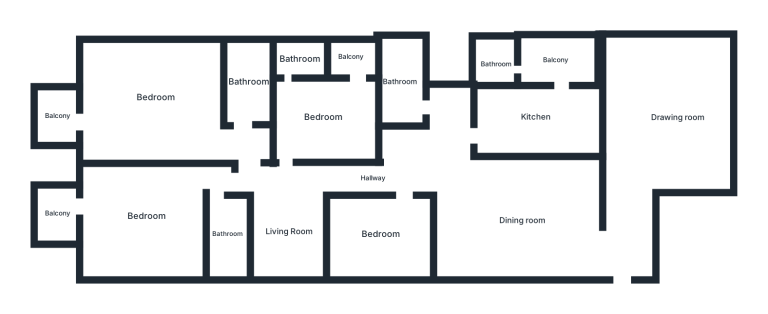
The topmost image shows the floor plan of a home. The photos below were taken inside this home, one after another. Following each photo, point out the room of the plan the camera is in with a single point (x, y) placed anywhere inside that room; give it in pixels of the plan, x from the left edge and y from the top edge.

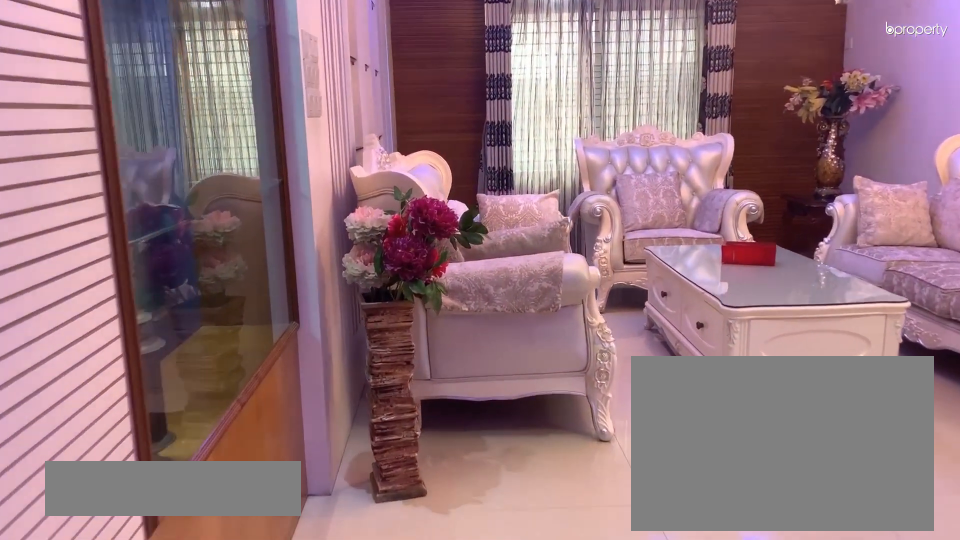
(626, 222)
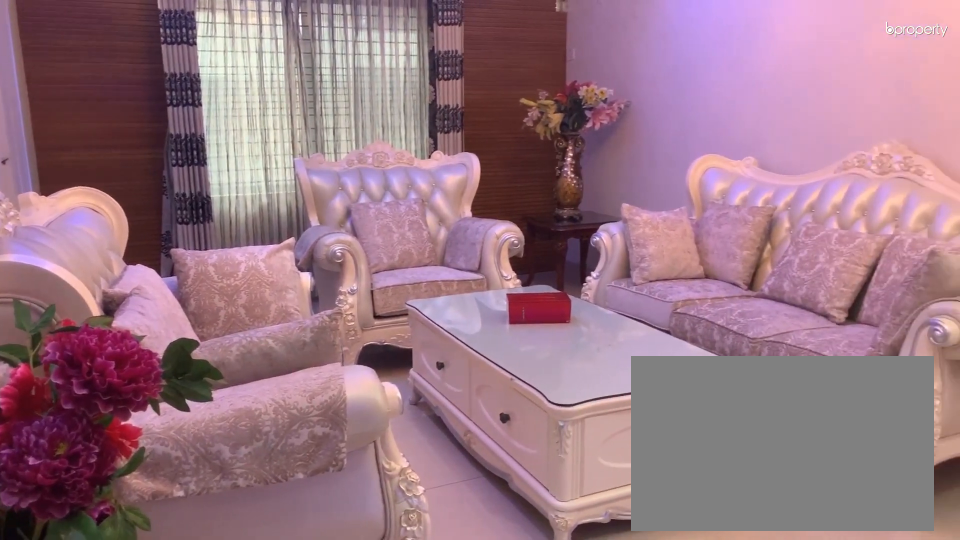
(676, 120)
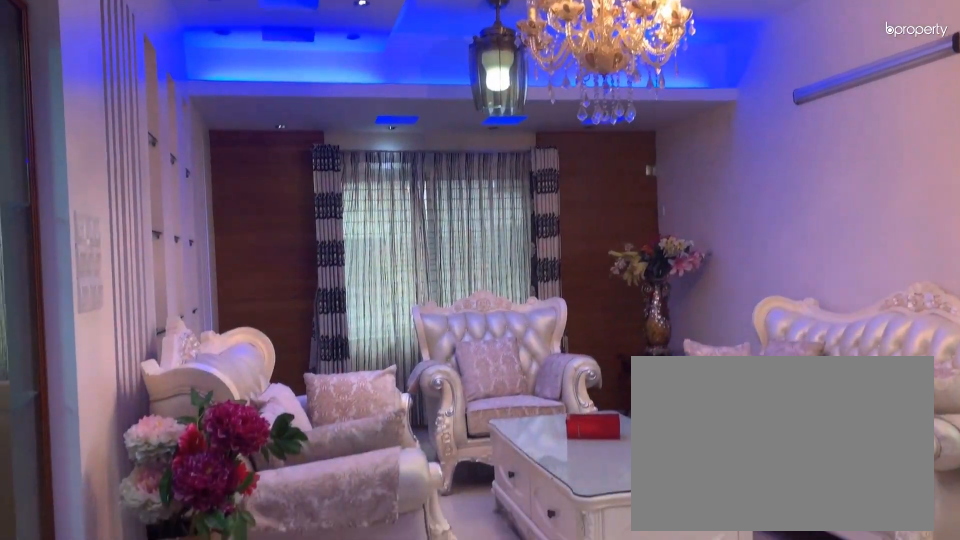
(676, 118)
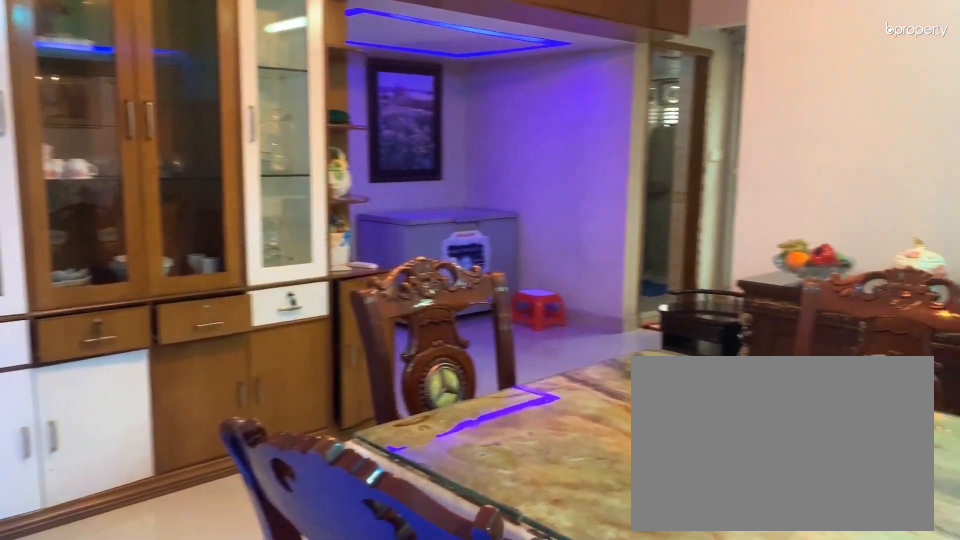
(521, 221)
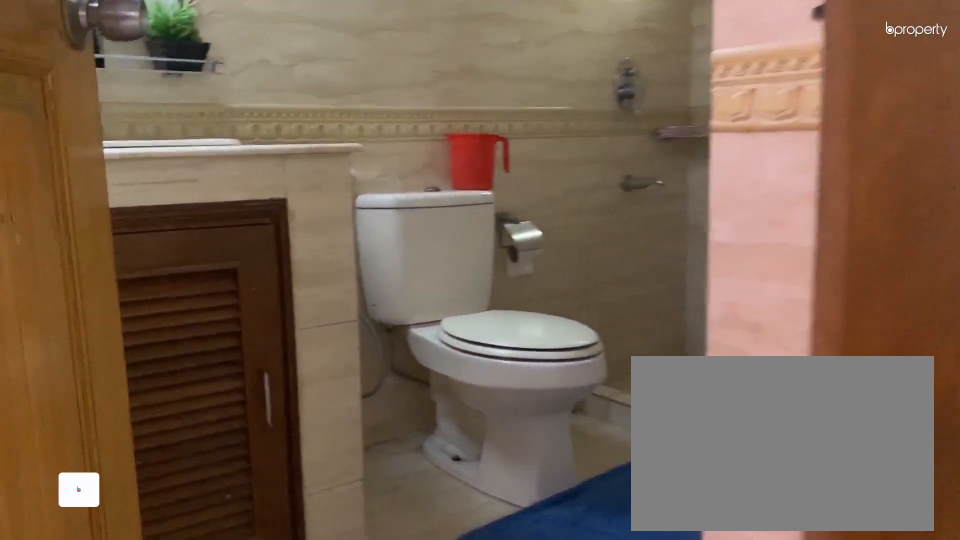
(401, 82)
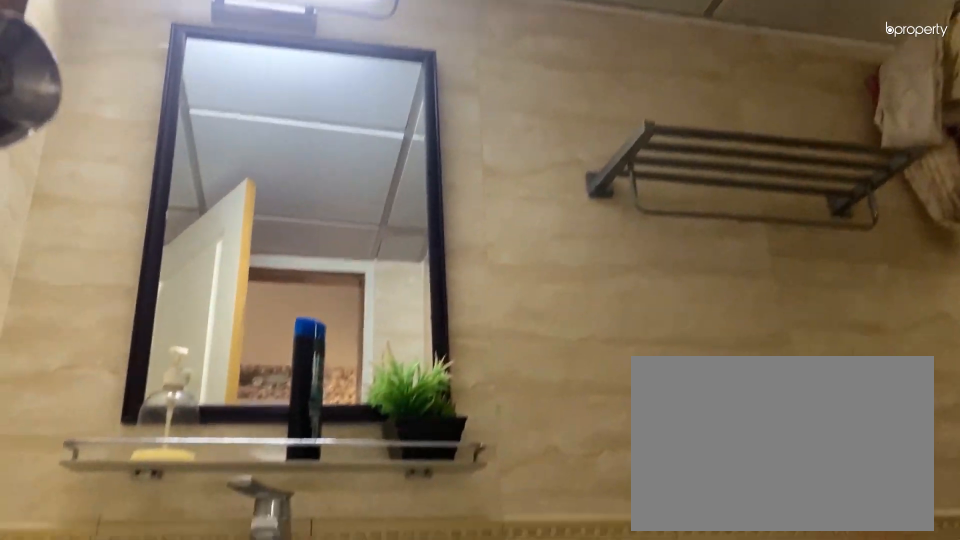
(401, 82)
